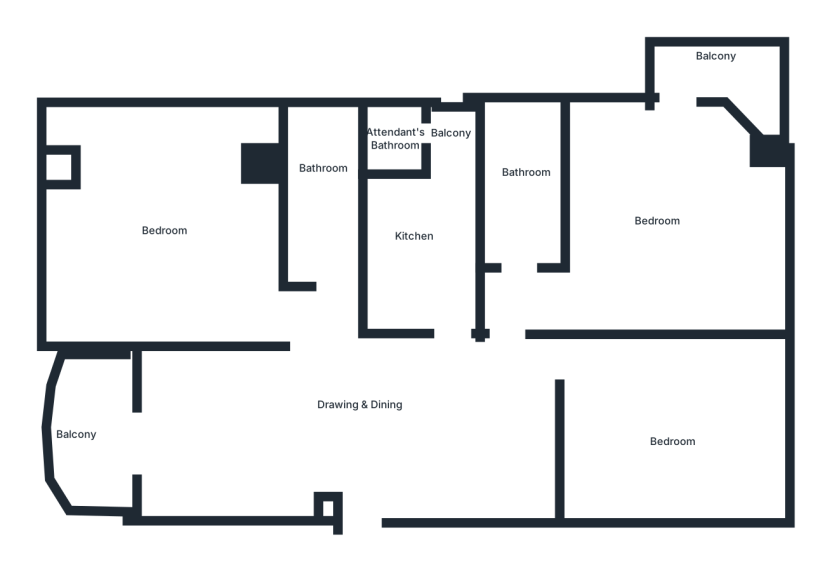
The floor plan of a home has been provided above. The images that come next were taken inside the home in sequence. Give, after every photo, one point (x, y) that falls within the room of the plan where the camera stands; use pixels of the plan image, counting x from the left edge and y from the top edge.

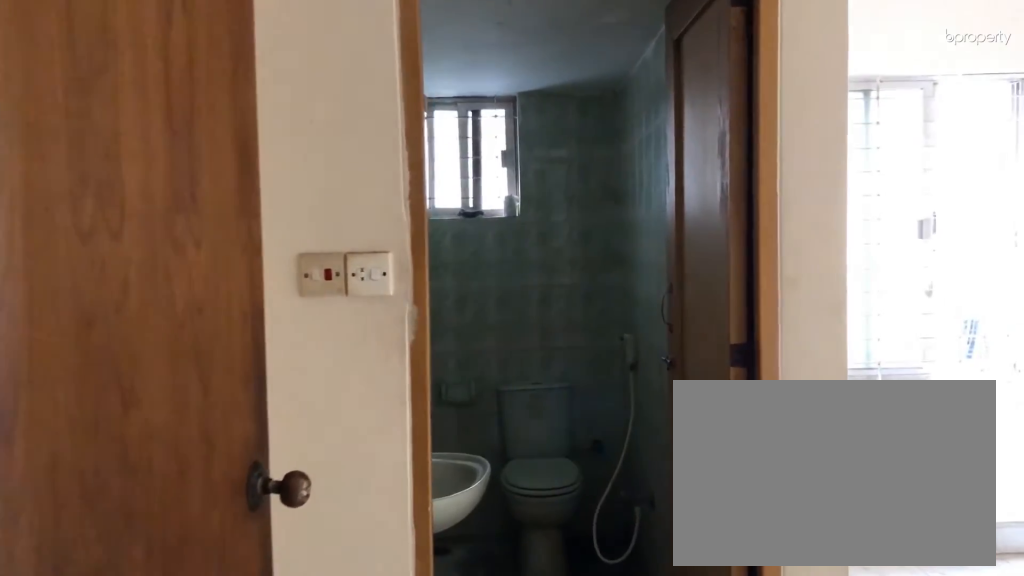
(530, 303)
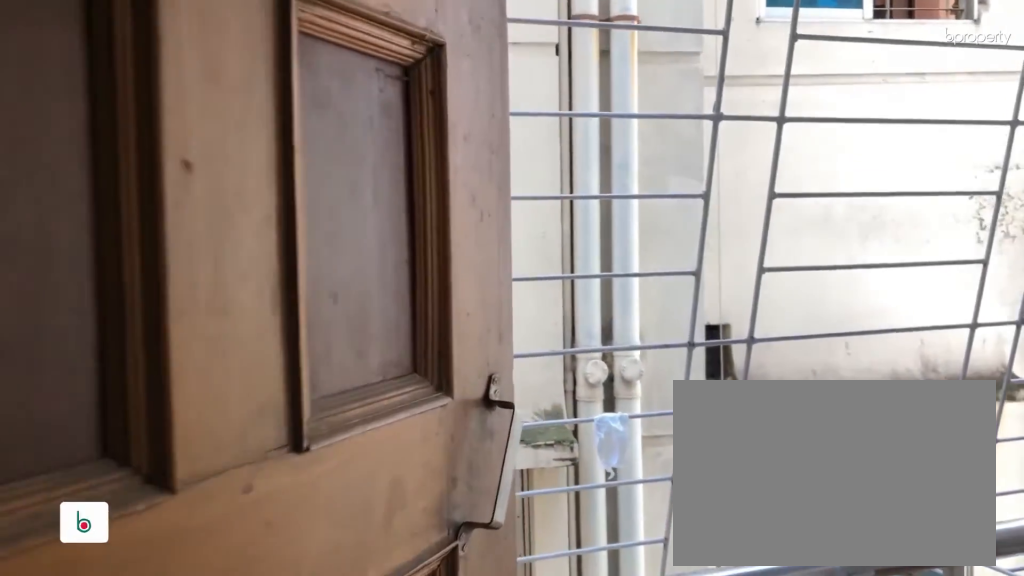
(688, 81)
